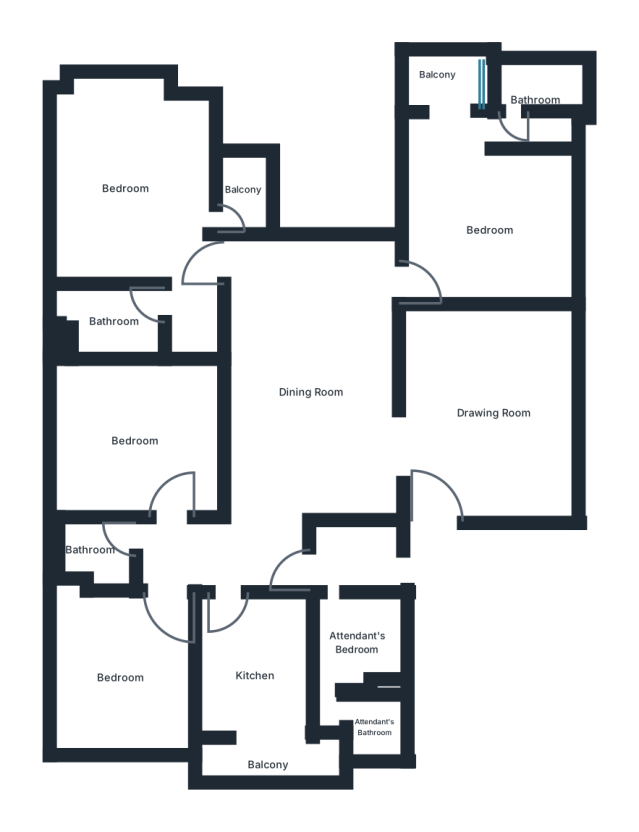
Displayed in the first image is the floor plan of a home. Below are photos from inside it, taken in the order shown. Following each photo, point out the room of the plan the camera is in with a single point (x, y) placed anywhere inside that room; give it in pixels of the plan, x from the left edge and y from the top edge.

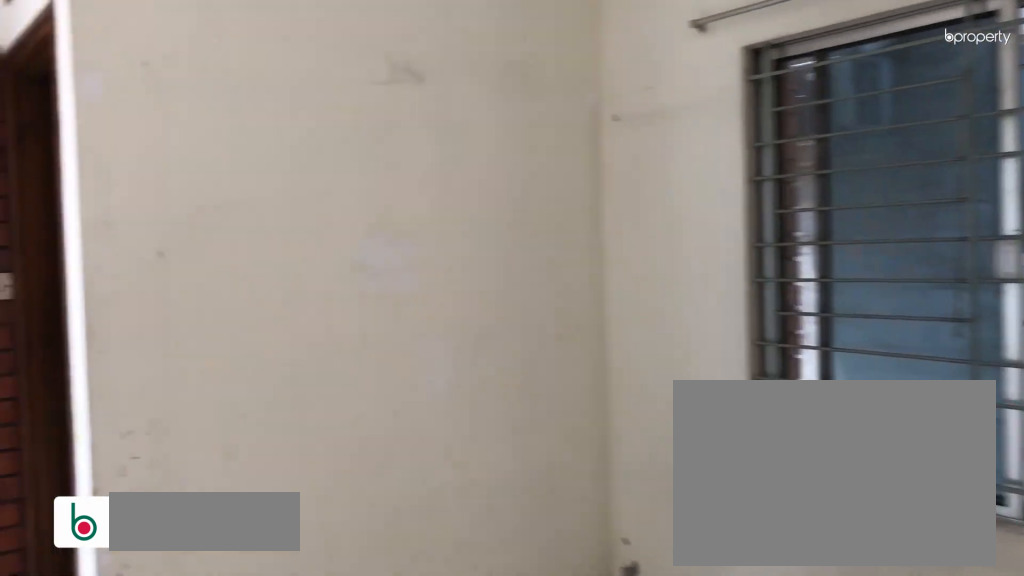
(489, 232)
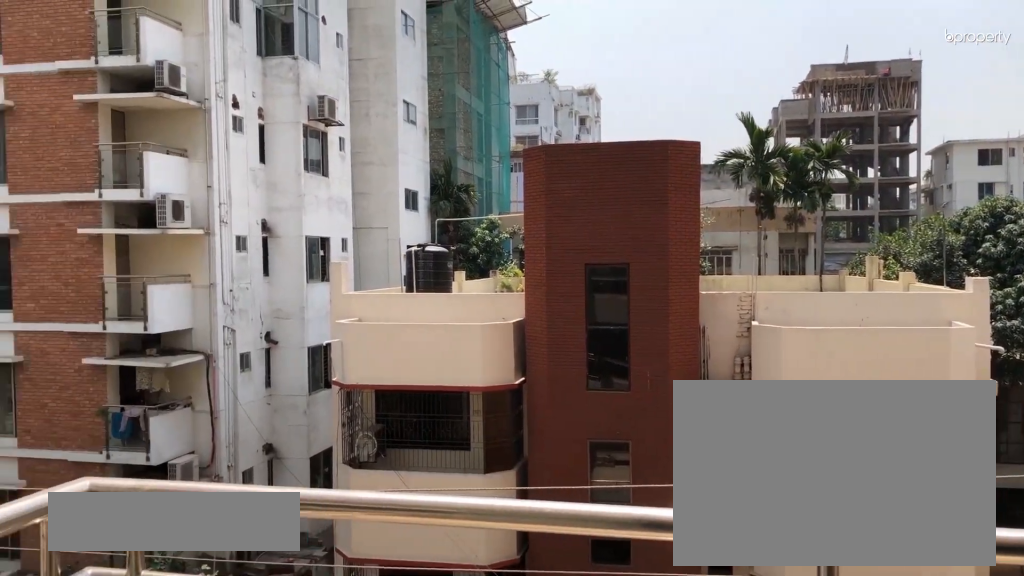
(437, 75)
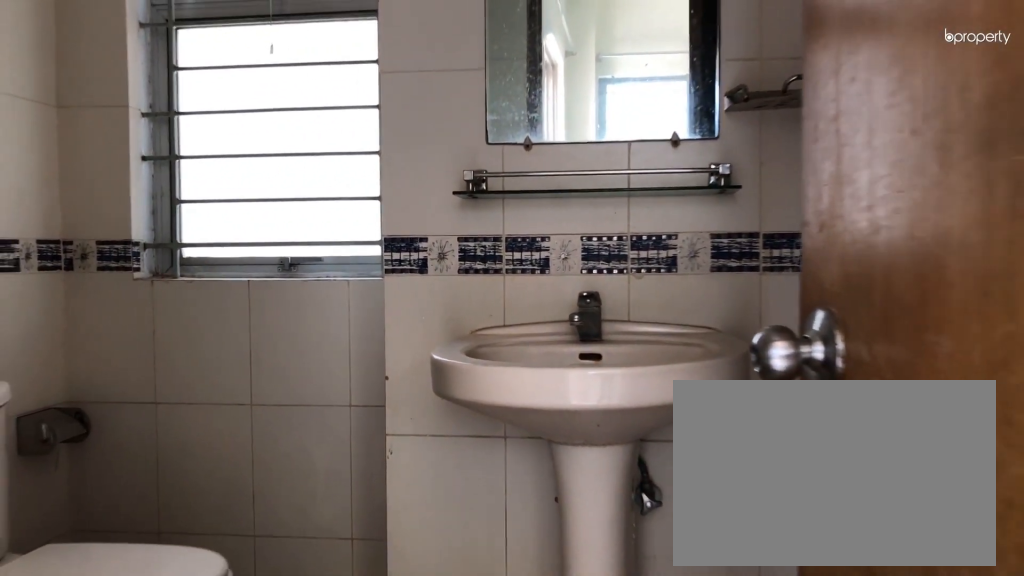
(535, 102)
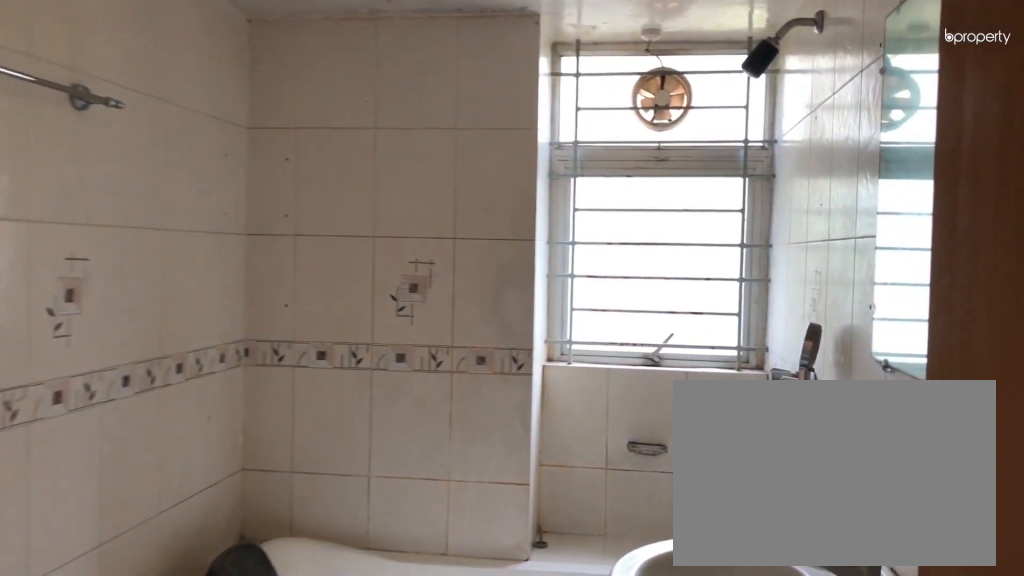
(112, 321)
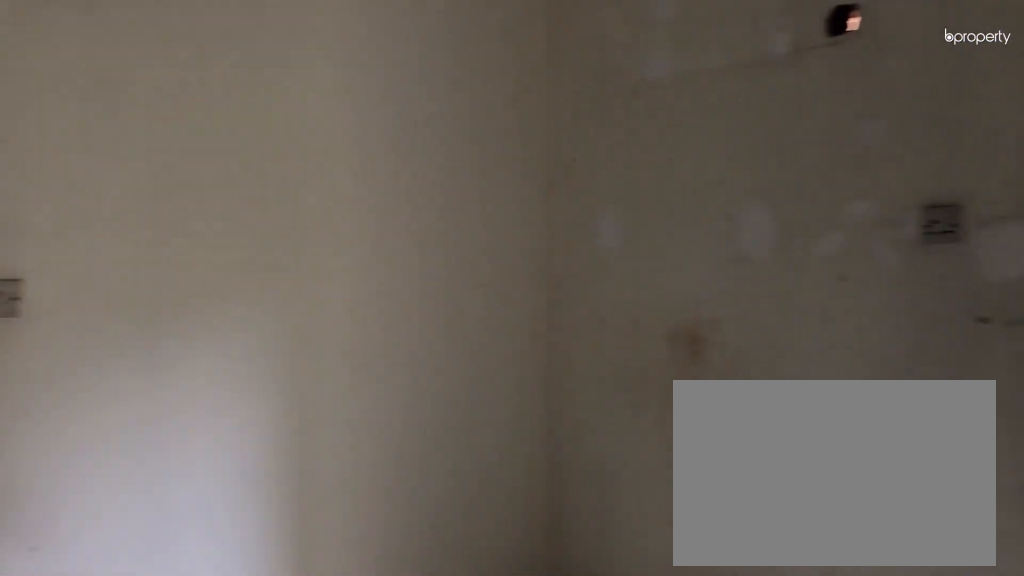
(134, 442)
